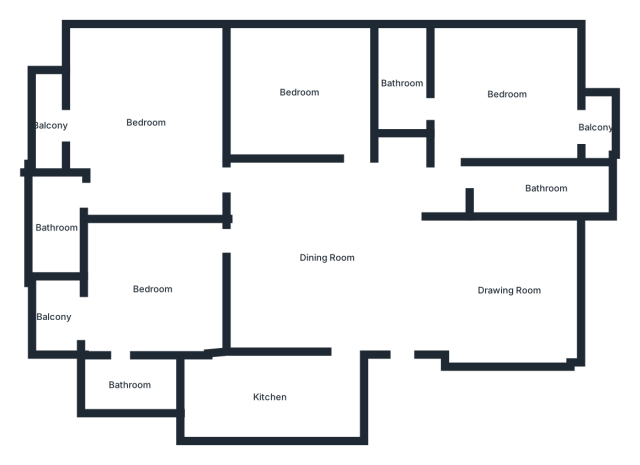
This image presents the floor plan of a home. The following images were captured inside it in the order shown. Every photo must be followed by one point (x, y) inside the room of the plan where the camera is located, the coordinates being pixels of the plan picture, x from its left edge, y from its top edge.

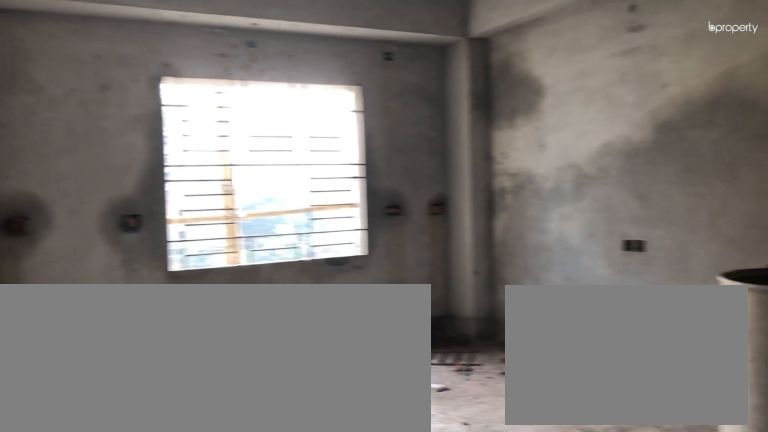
(507, 291)
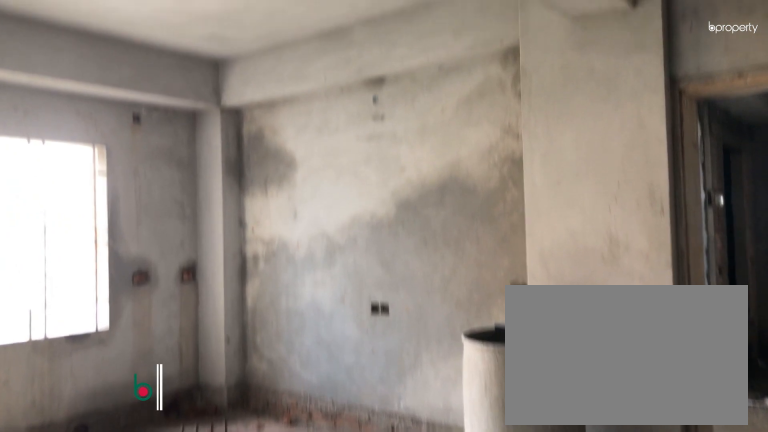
(507, 291)
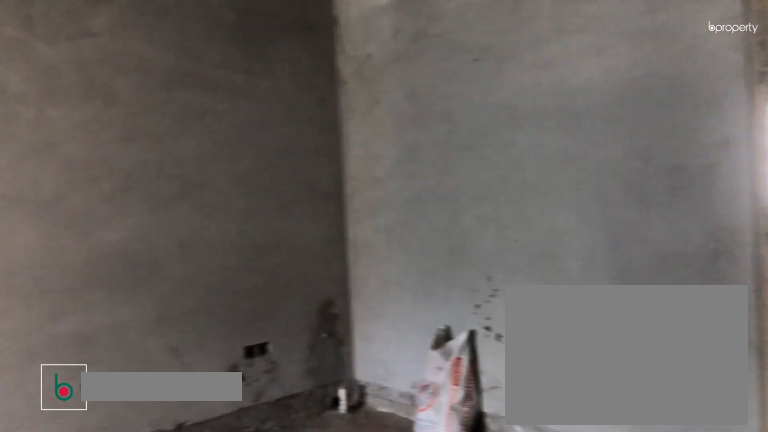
(328, 255)
